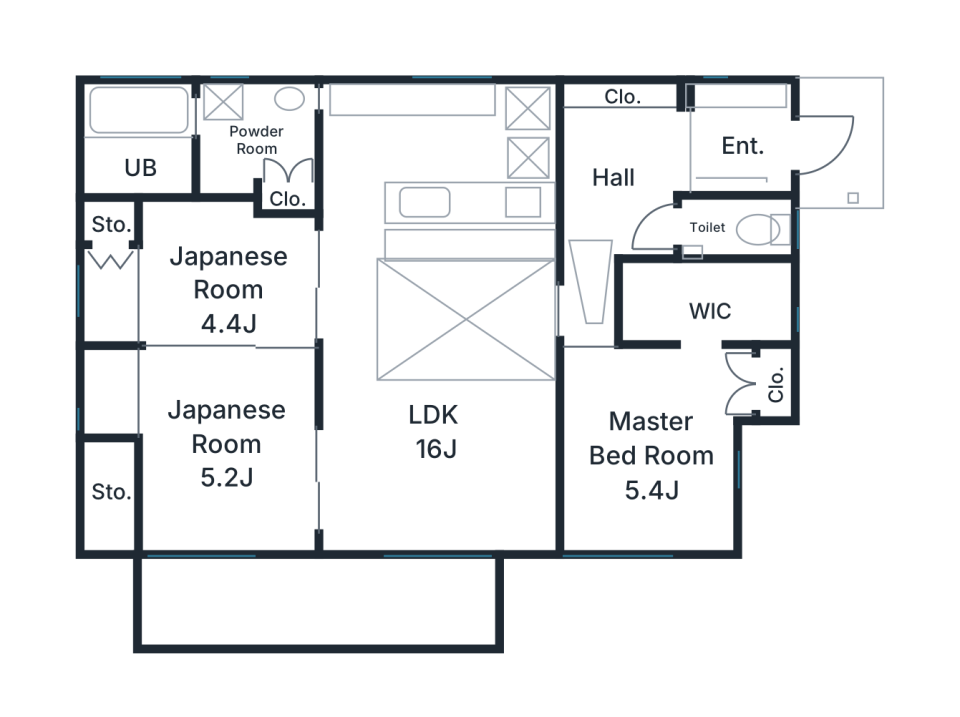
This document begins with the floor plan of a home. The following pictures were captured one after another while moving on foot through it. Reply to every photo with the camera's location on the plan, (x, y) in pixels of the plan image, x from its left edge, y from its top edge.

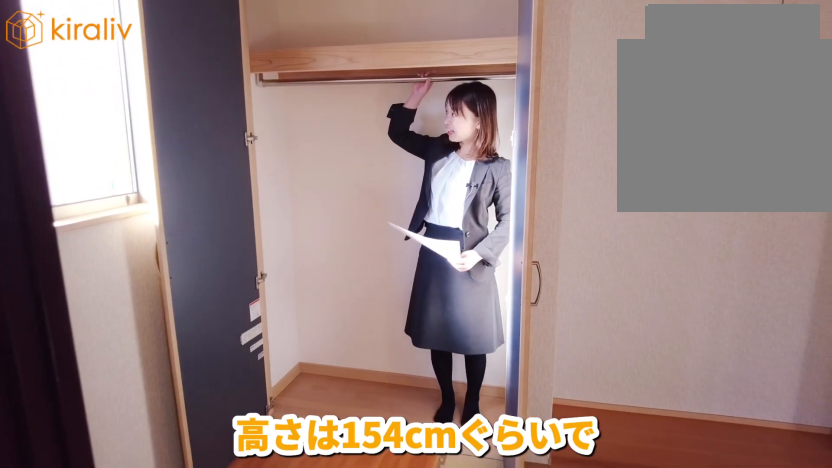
(133, 353)
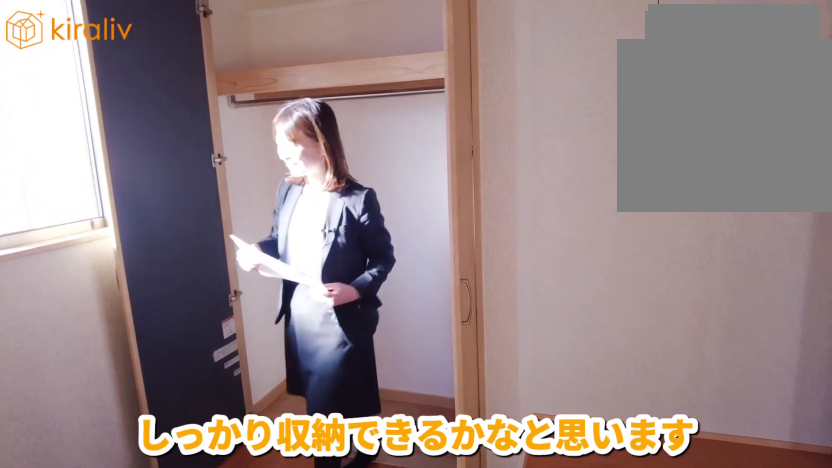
(140, 361)
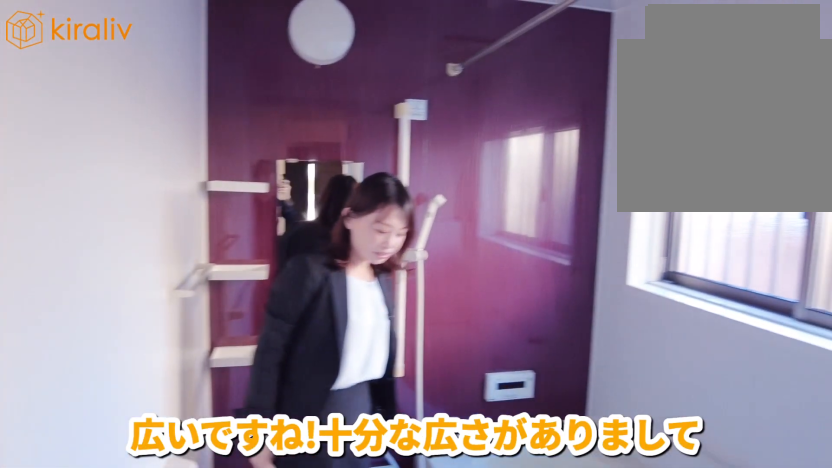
(147, 170)
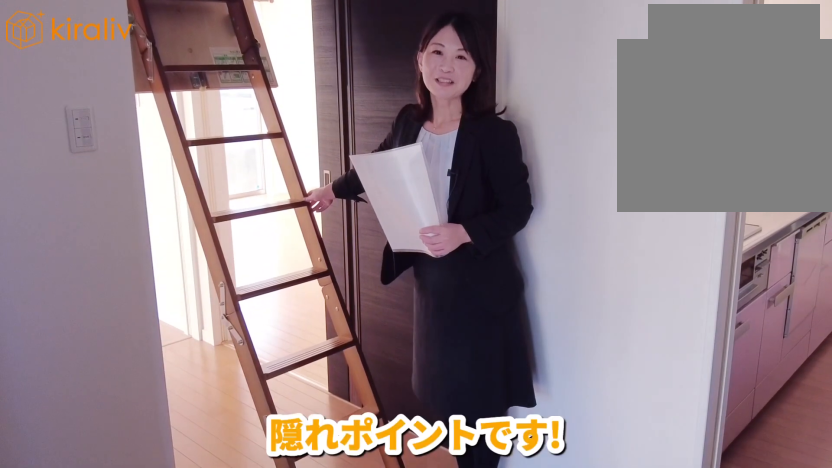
(591, 269)
